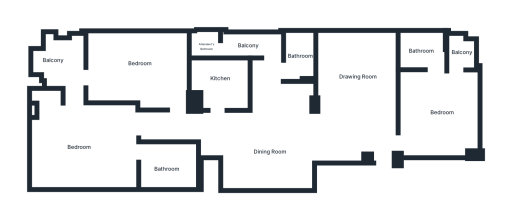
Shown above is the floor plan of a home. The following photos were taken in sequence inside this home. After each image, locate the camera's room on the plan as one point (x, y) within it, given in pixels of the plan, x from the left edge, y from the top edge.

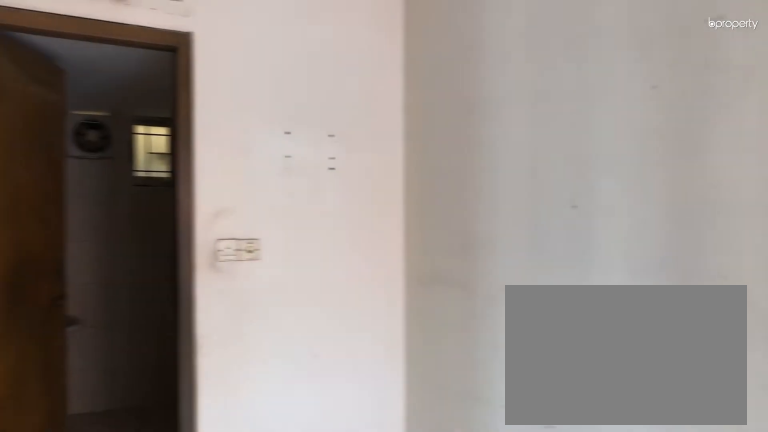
(84, 145)
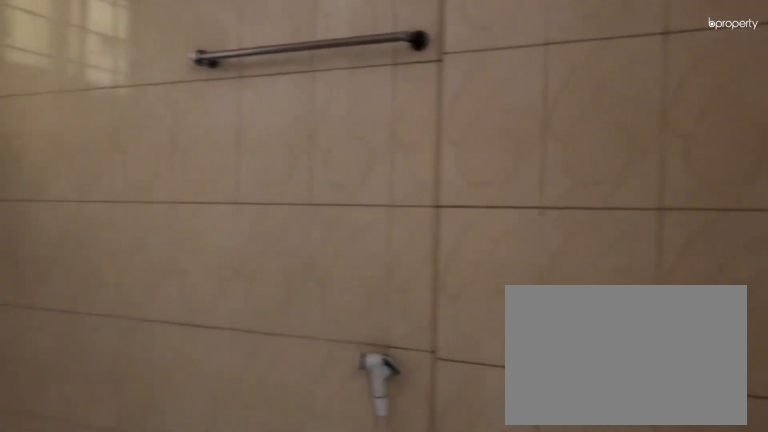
(165, 166)
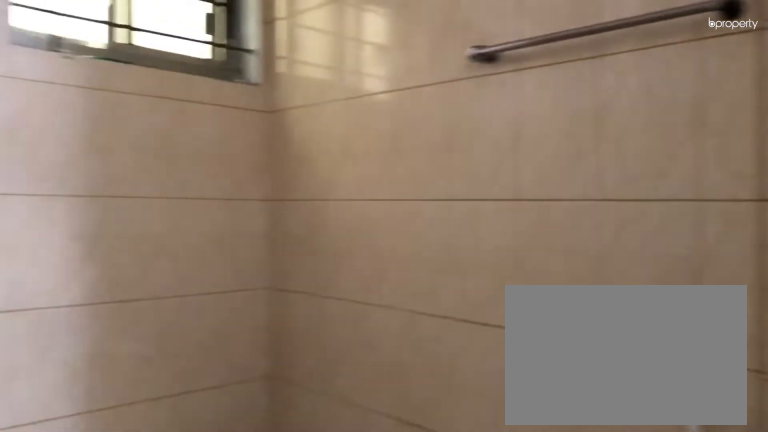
(165, 166)
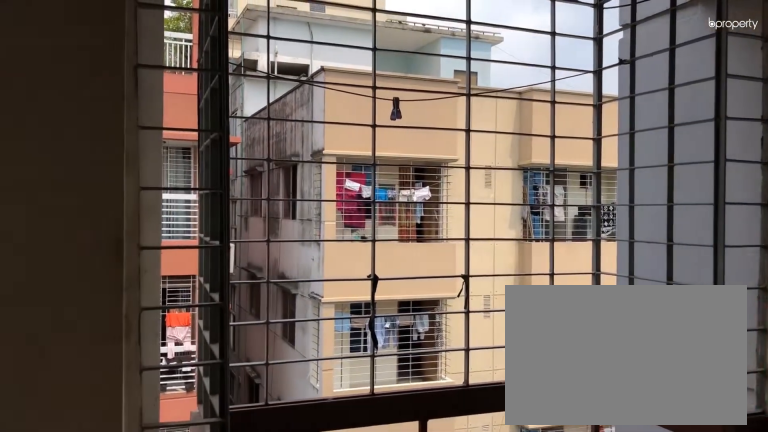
(60, 64)
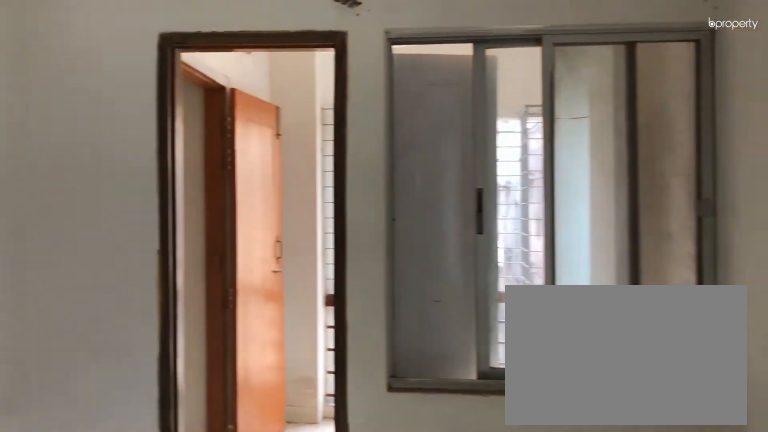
(138, 66)
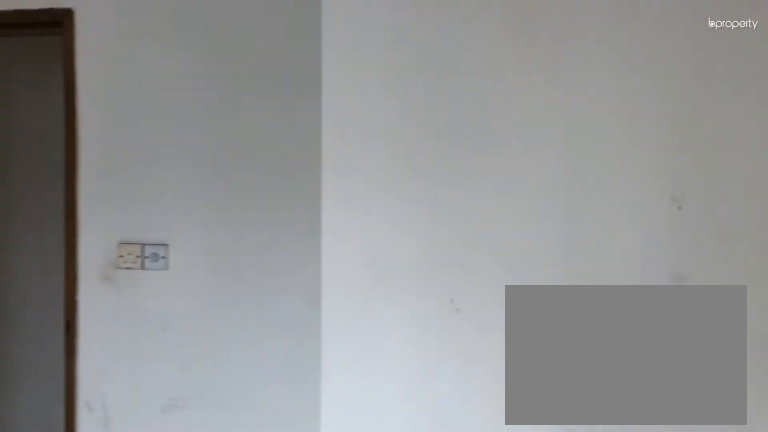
(138, 66)
